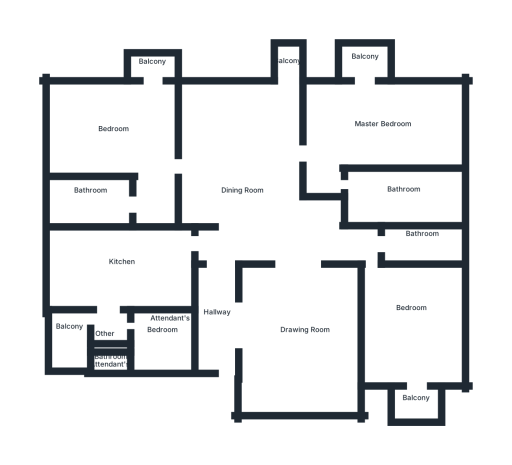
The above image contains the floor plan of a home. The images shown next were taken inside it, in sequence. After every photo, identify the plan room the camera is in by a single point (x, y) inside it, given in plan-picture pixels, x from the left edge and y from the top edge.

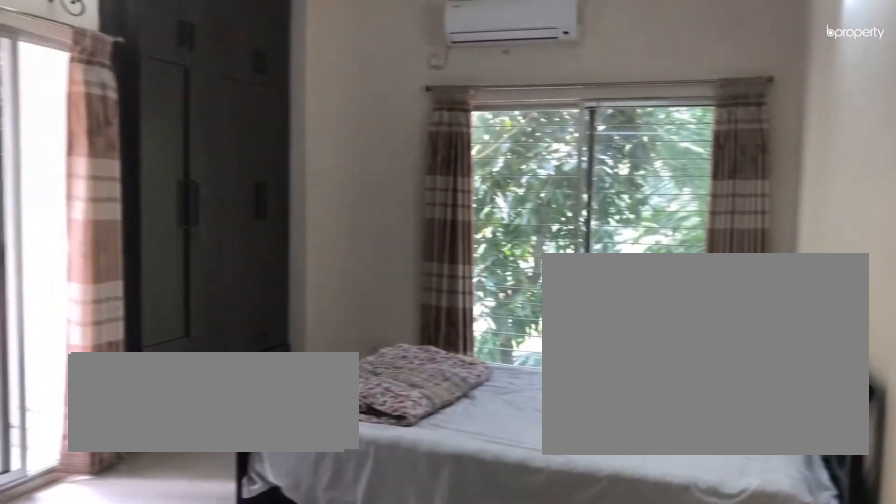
(382, 127)
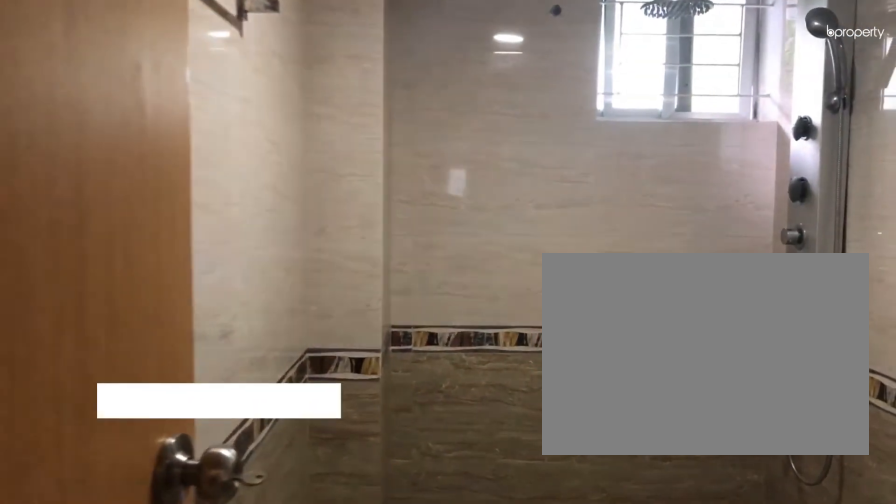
(420, 243)
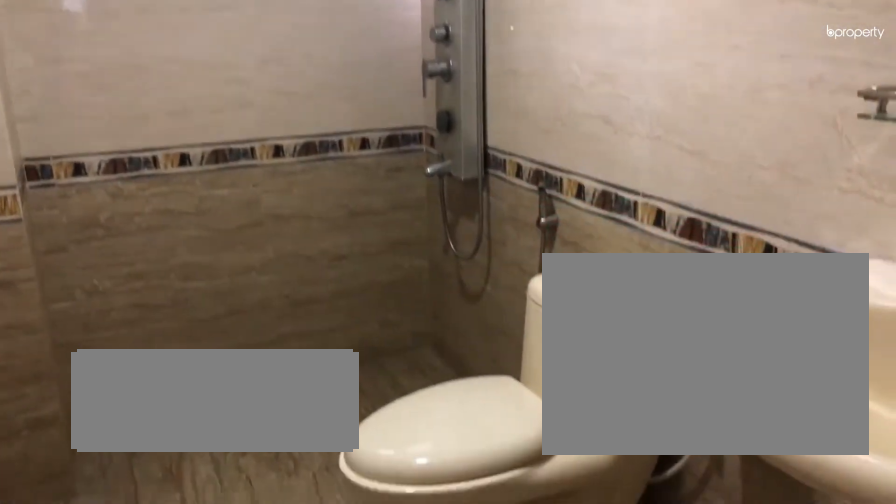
(420, 243)
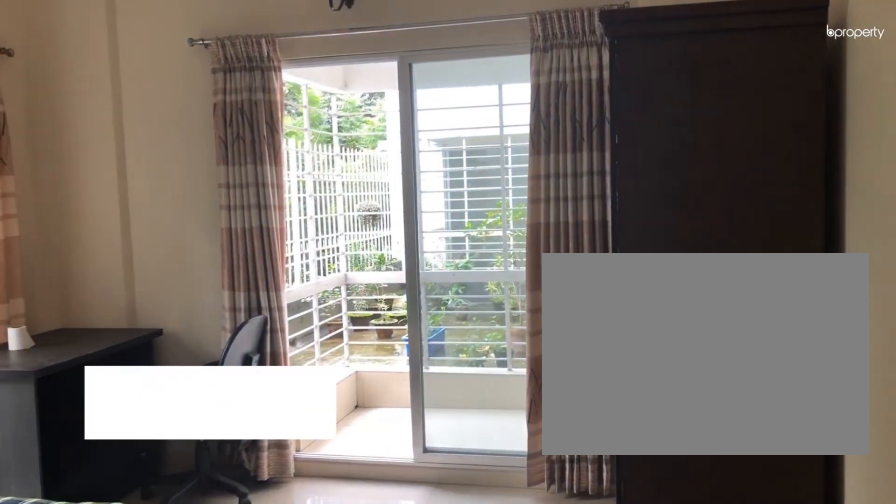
(411, 315)
